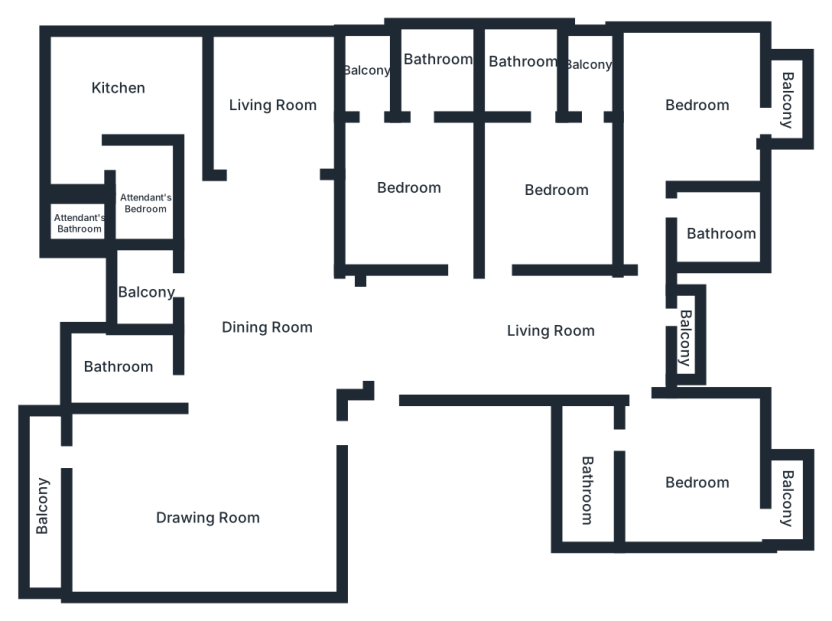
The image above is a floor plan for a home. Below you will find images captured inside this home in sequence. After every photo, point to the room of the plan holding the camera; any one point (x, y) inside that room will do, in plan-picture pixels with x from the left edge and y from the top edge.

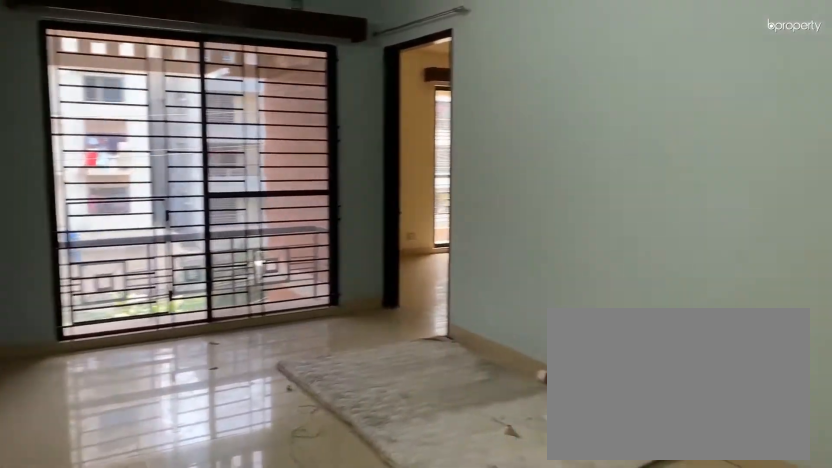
(510, 329)
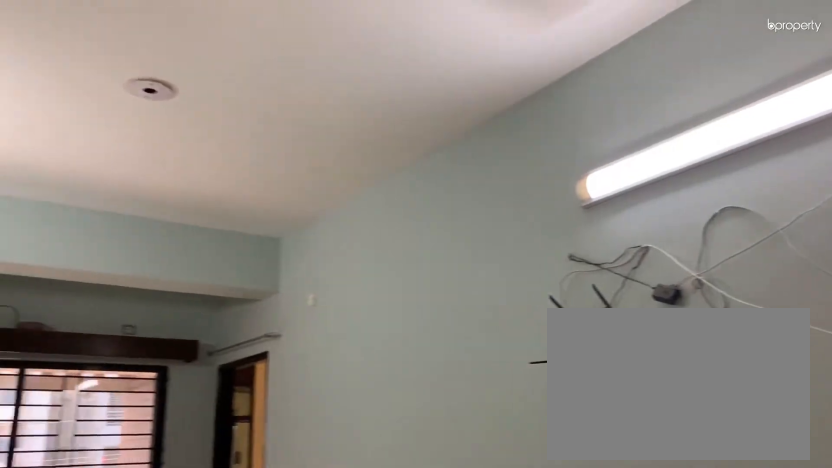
(465, 329)
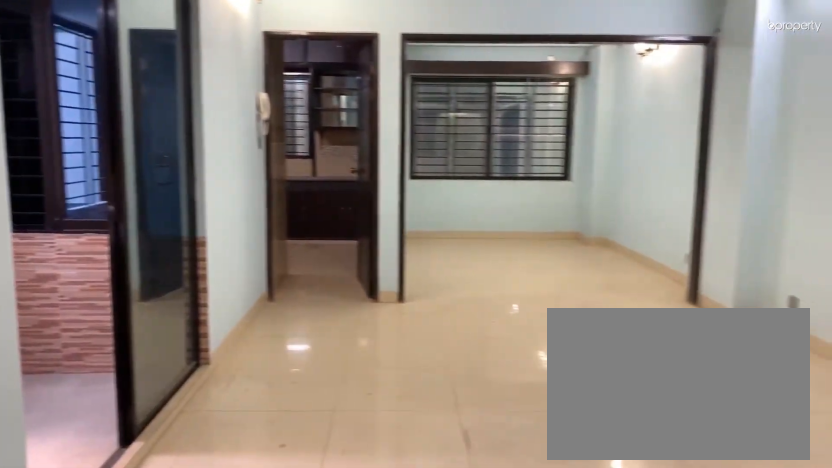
(255, 308)
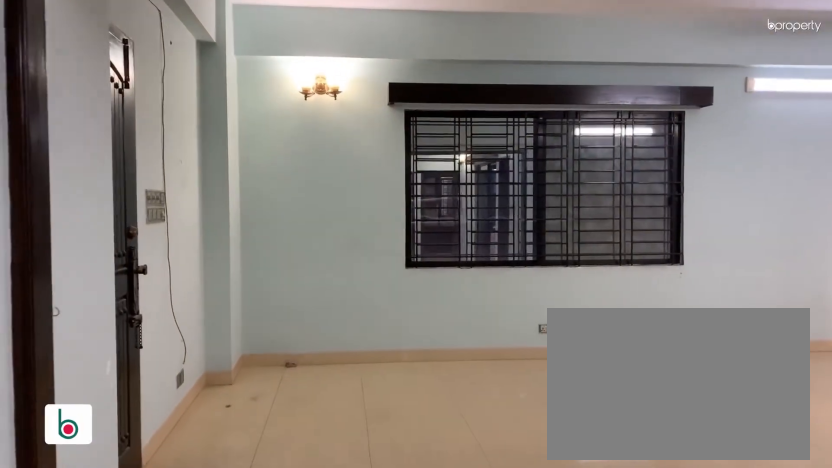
(208, 496)
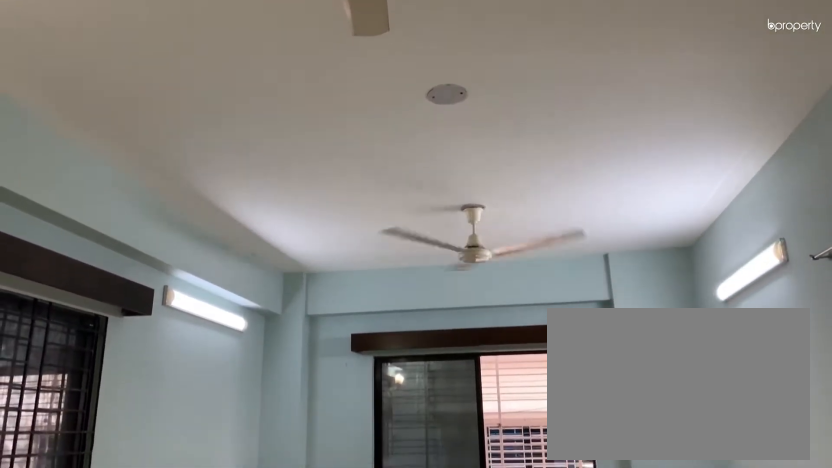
(207, 497)
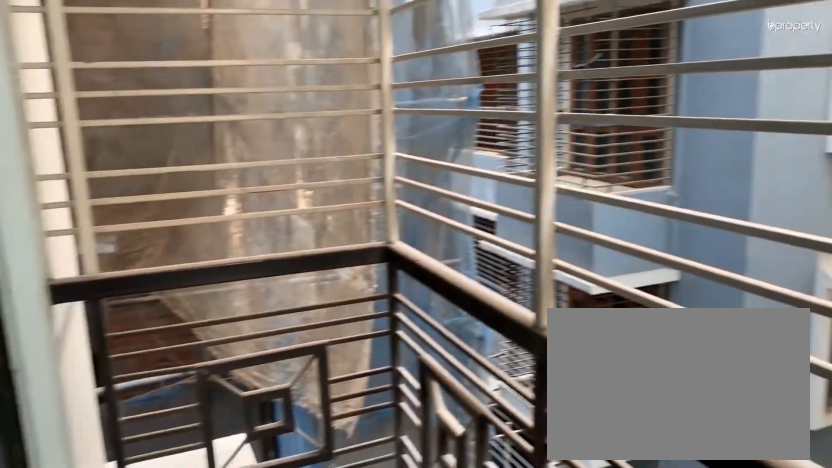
(40, 508)
